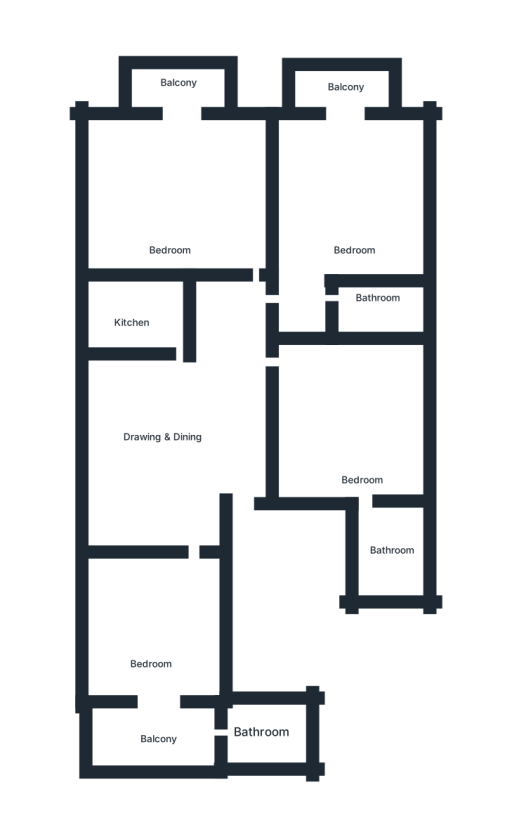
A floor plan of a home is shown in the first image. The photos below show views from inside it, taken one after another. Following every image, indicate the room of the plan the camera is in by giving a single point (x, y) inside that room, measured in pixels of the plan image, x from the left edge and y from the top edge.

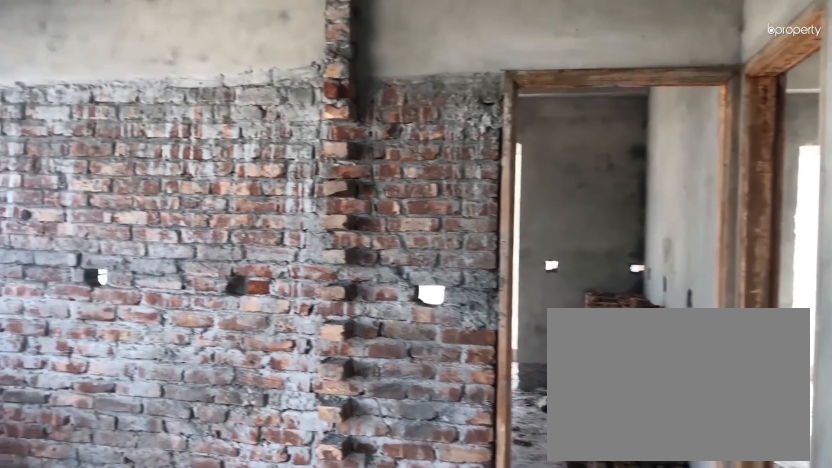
(194, 430)
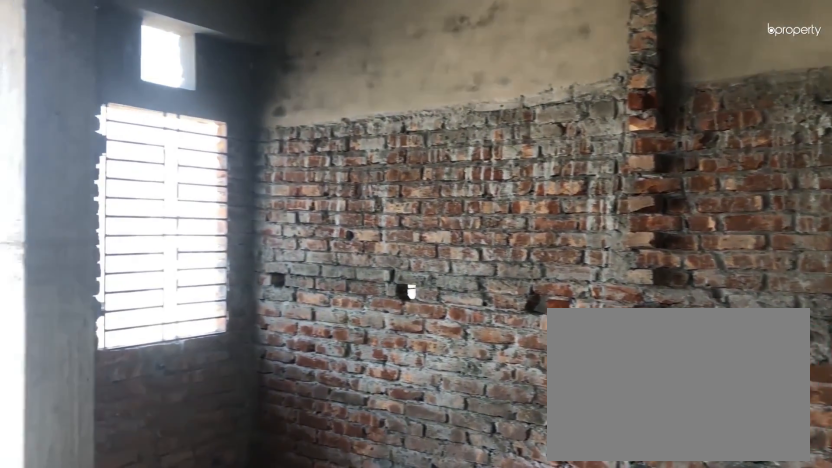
(194, 430)
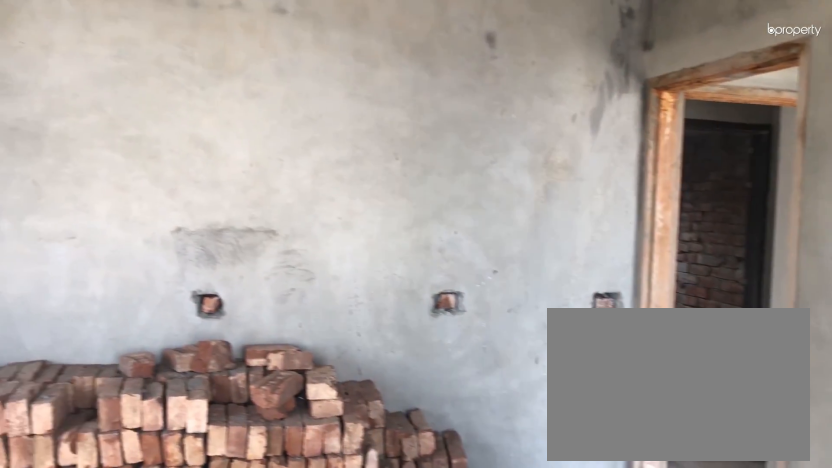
(179, 202)
